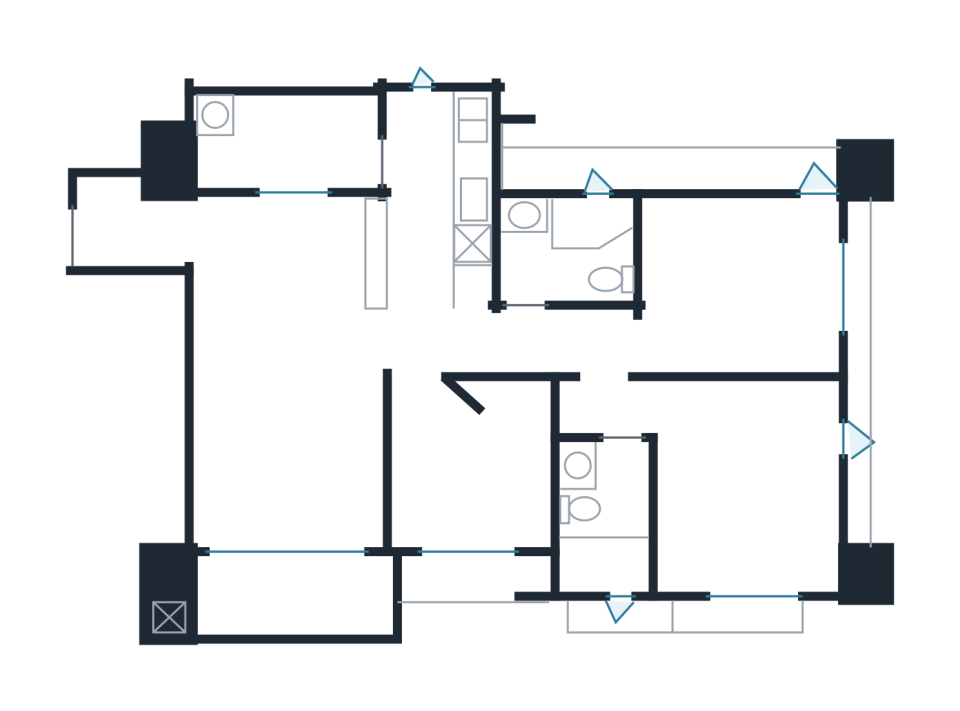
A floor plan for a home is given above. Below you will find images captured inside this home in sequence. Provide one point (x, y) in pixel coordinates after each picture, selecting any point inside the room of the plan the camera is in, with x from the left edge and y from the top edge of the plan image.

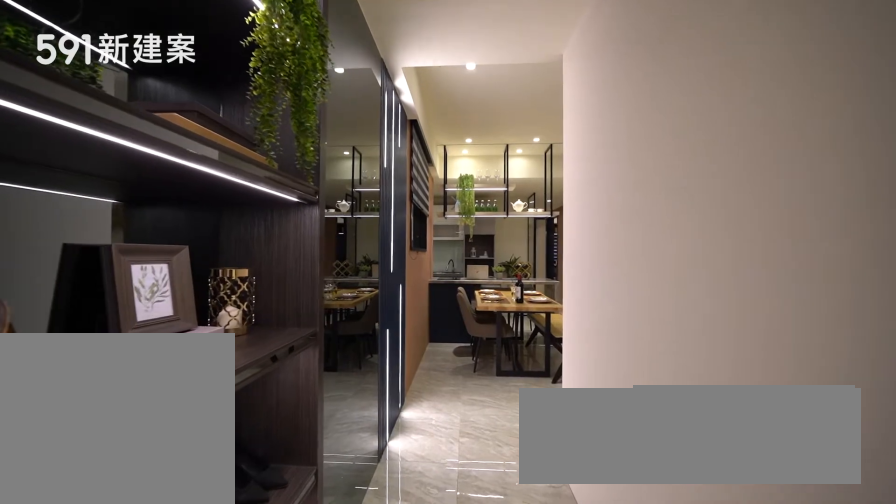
(133, 217)
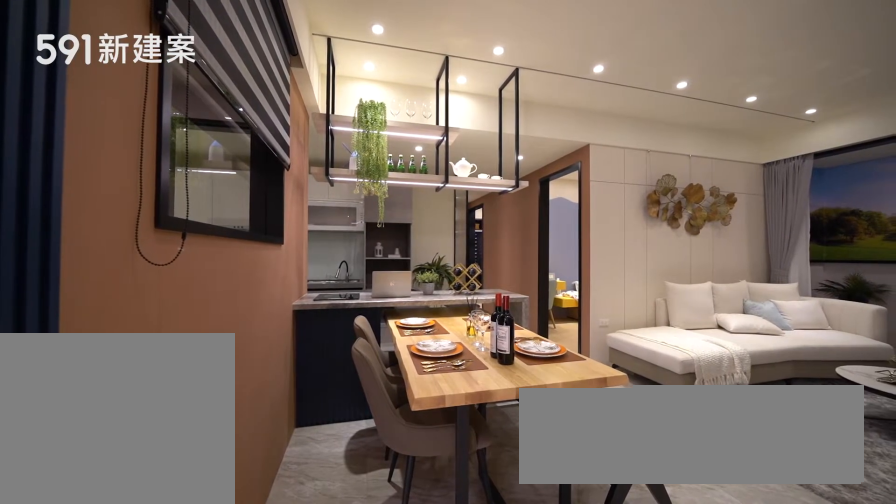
(296, 259)
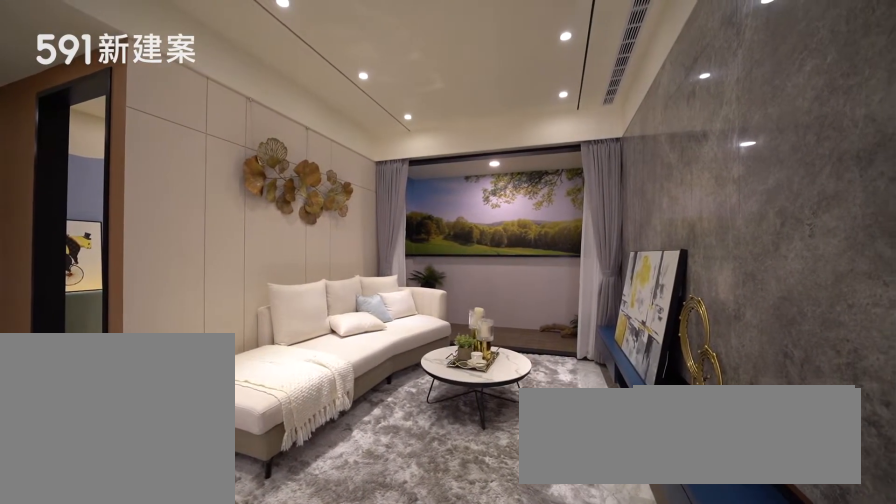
(291, 445)
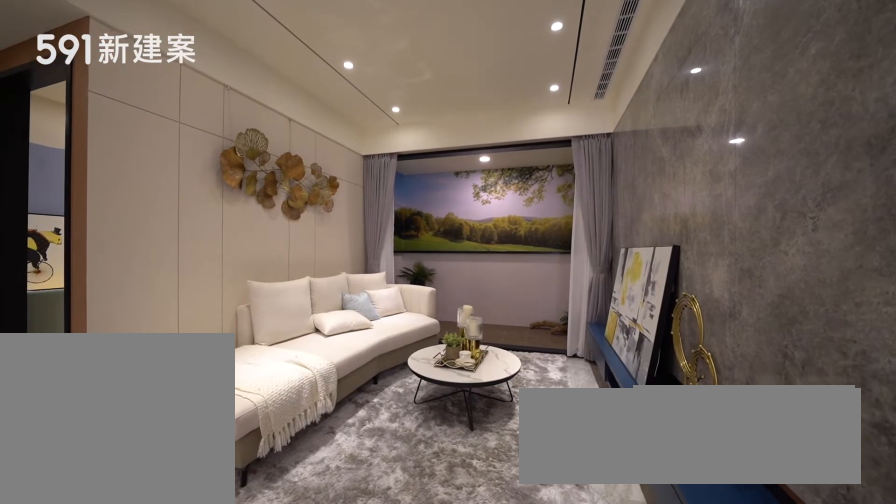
(291, 445)
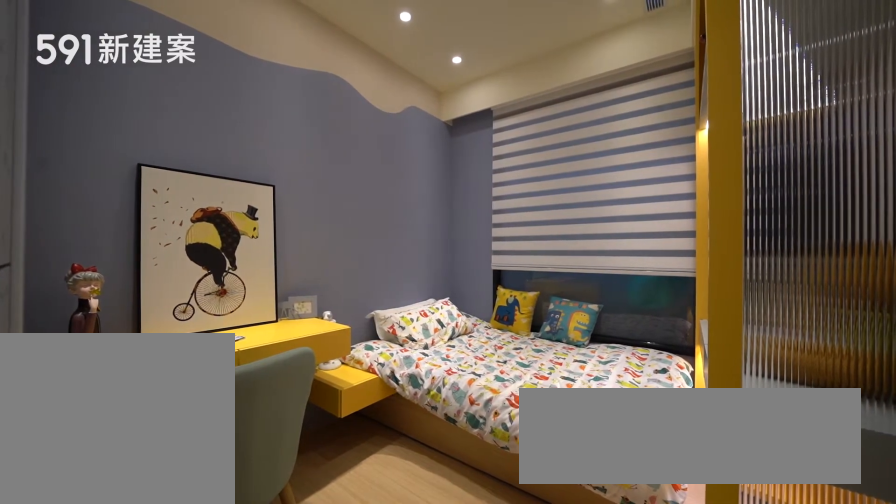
(477, 465)
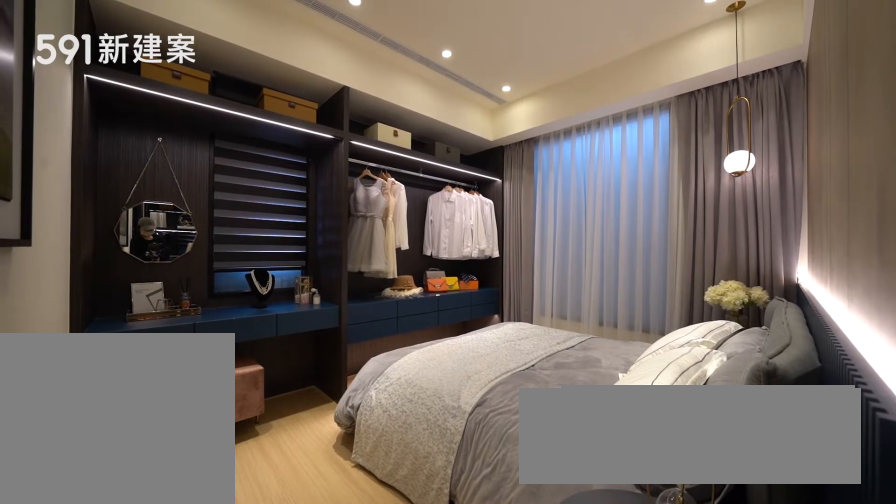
(730, 478)
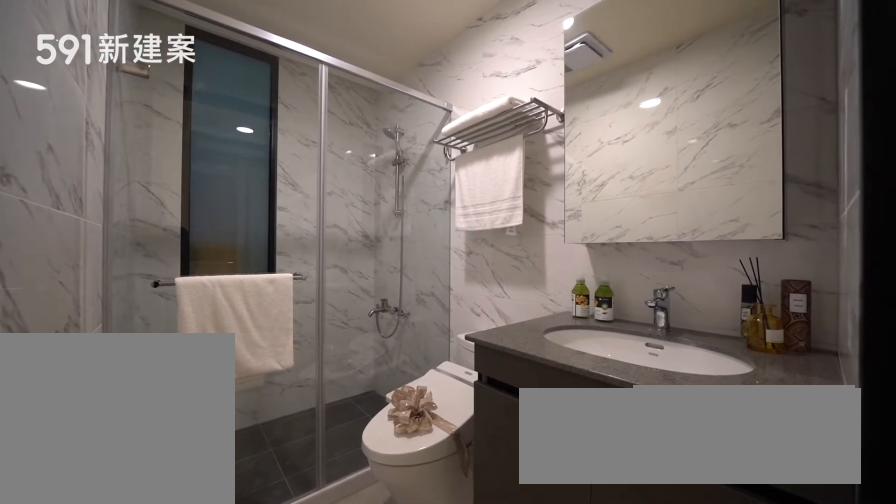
(600, 522)
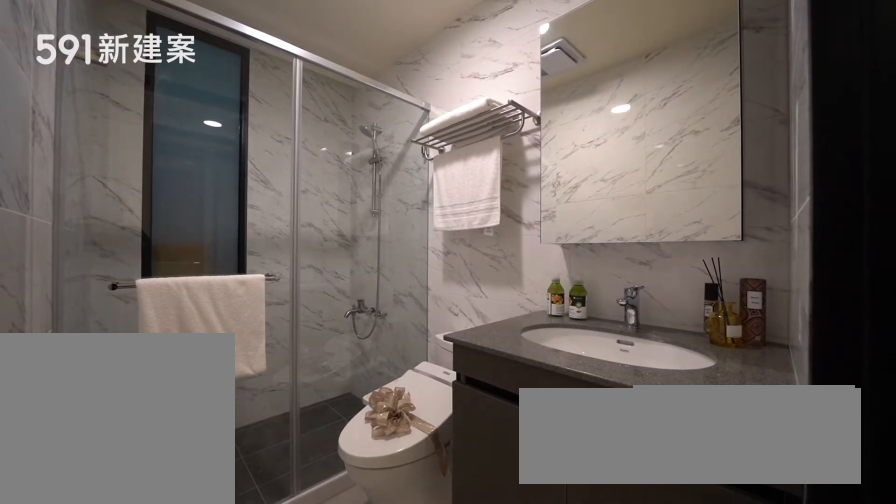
(600, 522)
